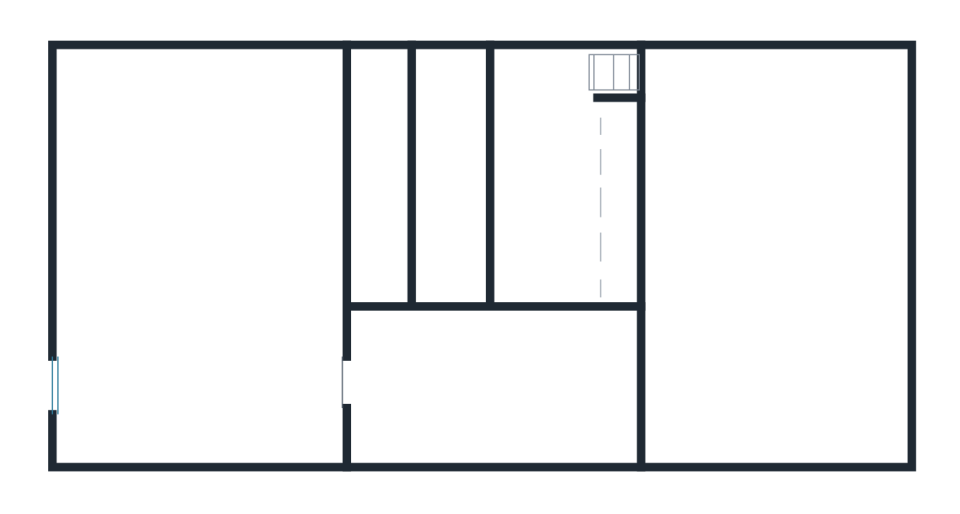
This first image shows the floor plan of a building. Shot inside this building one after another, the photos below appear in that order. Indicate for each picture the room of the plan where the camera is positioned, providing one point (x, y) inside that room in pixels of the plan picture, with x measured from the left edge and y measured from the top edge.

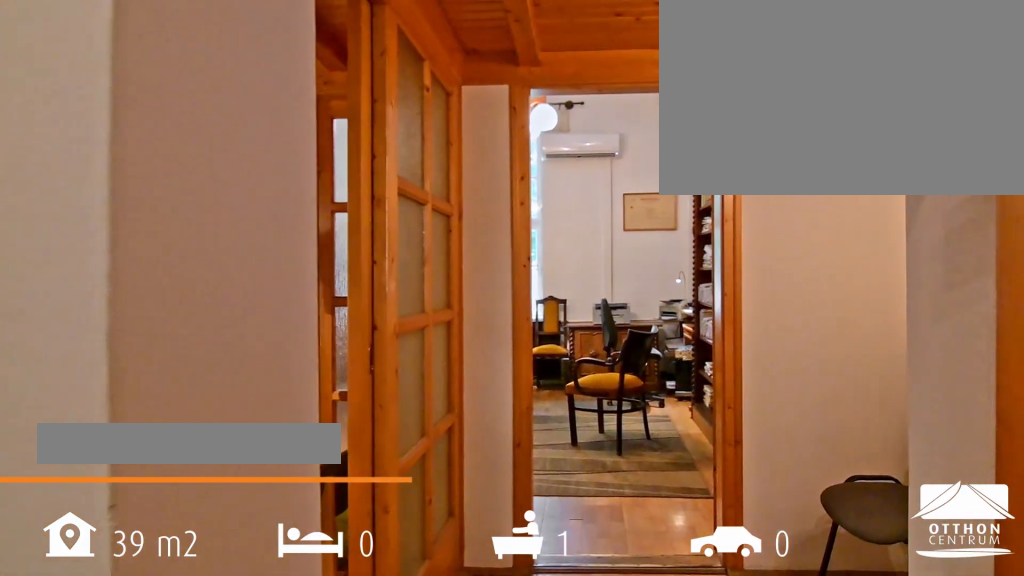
(494, 393)
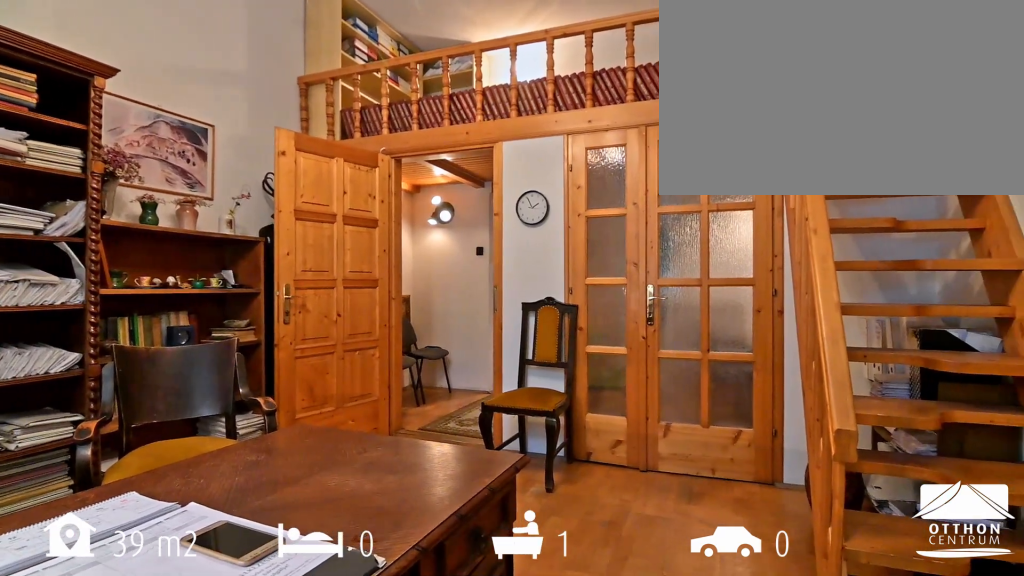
(781, 249)
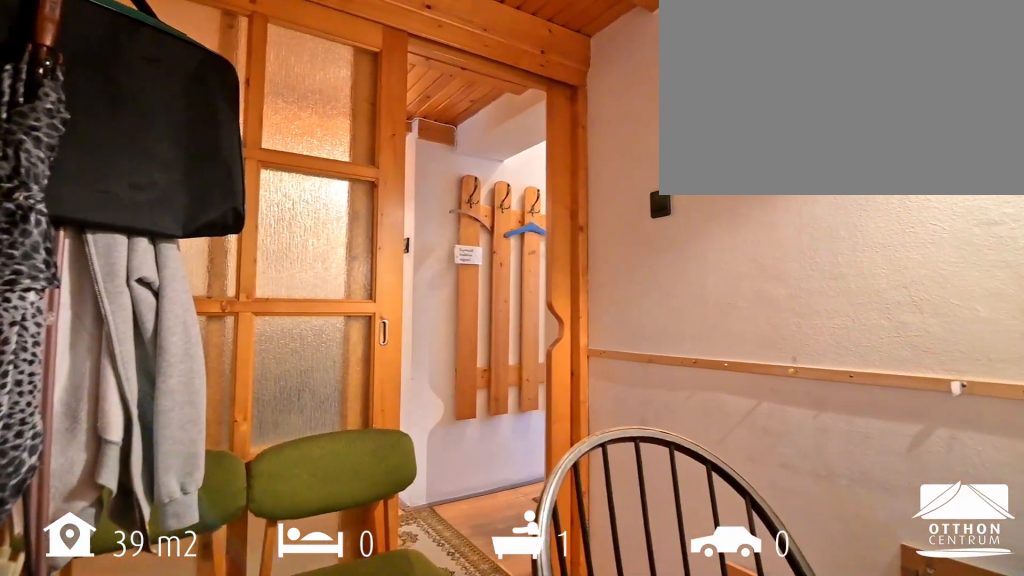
(553, 190)
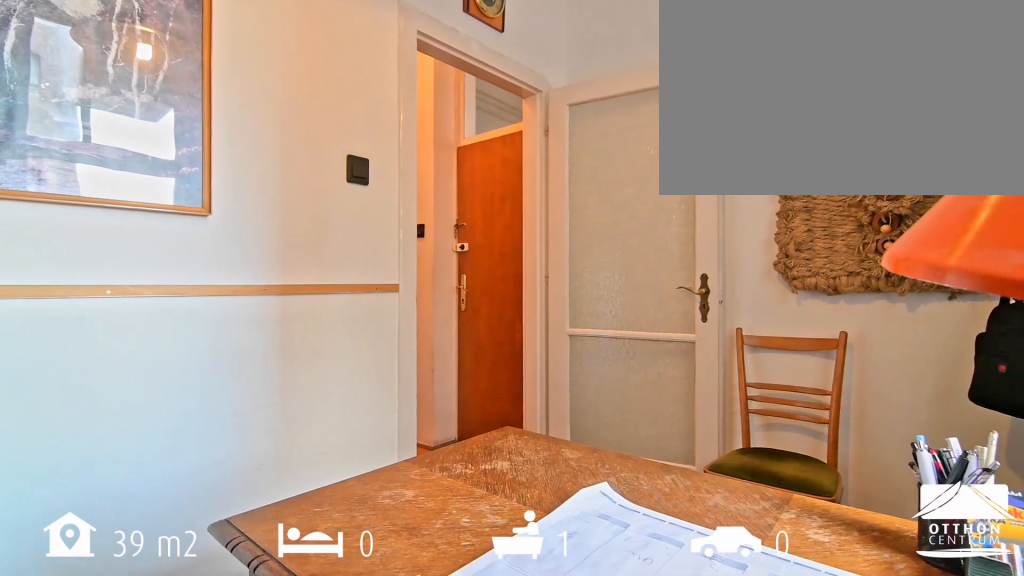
(199, 252)
